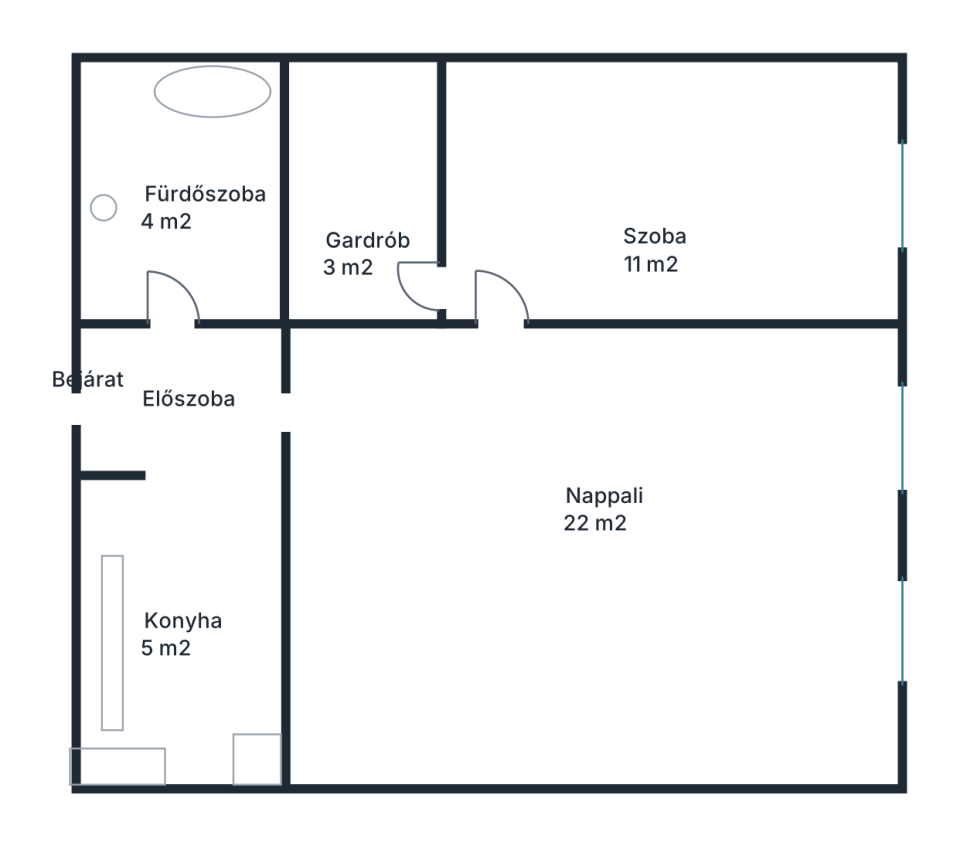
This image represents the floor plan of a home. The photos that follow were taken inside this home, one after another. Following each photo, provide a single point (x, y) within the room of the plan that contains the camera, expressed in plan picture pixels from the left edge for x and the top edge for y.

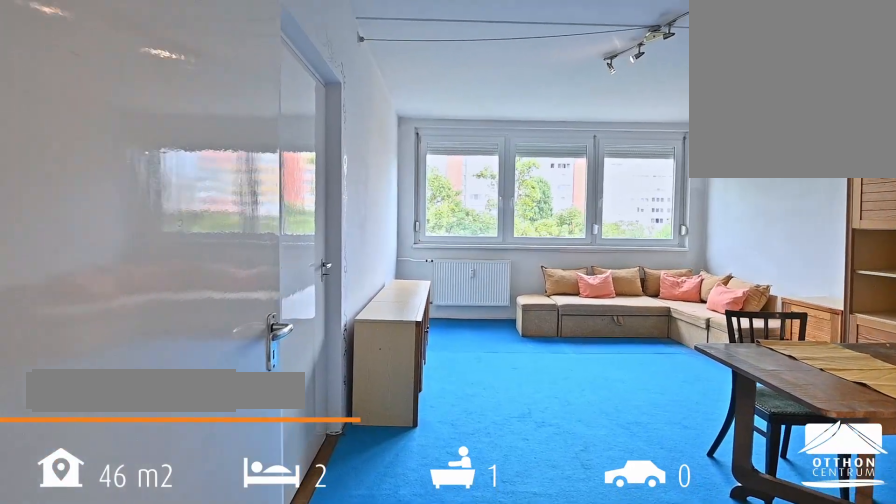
(610, 437)
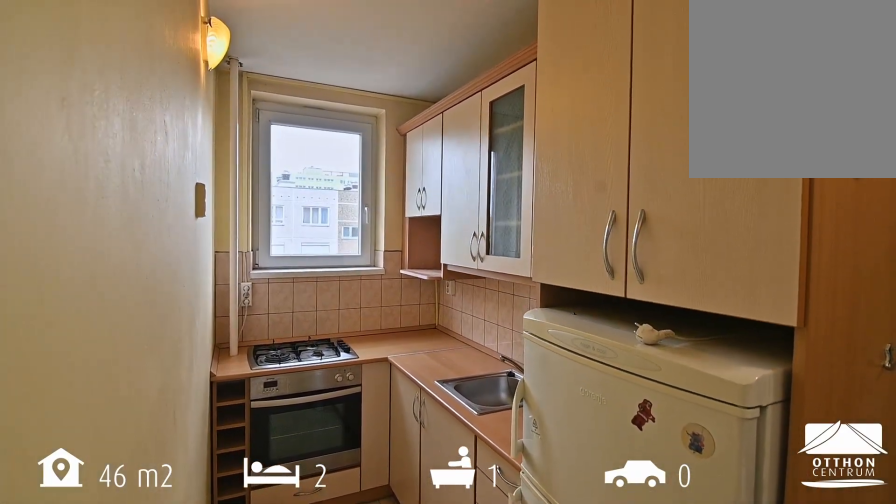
(181, 547)
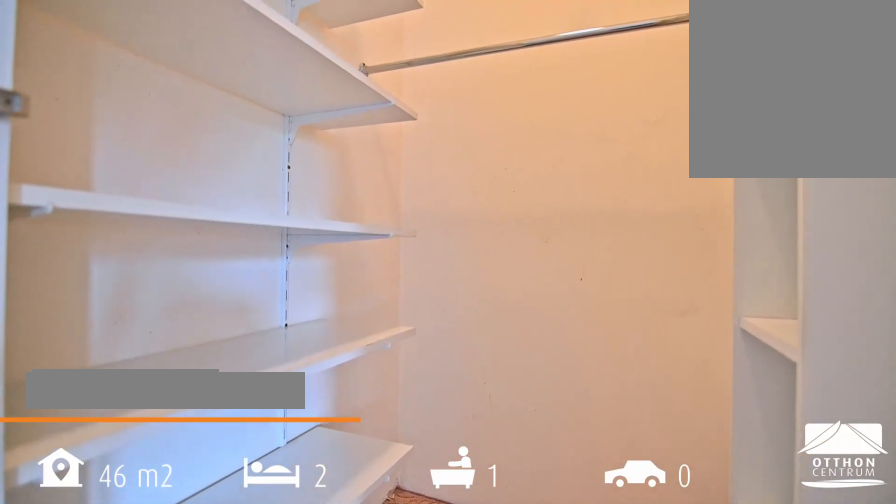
(357, 193)
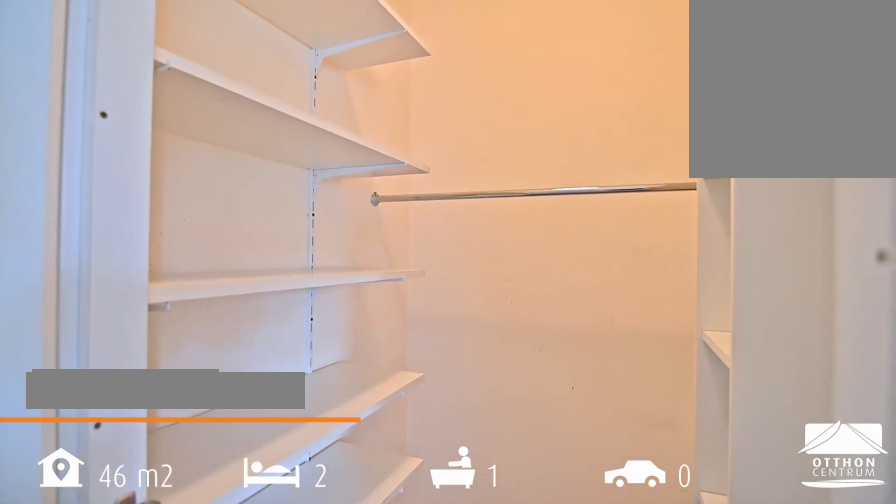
(357, 193)
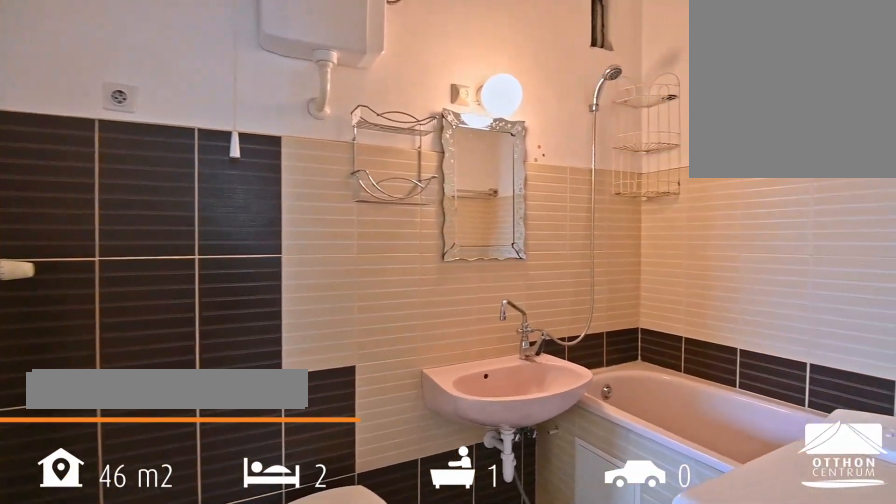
(184, 184)
